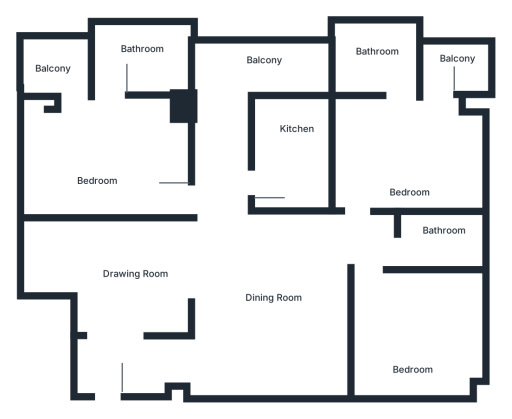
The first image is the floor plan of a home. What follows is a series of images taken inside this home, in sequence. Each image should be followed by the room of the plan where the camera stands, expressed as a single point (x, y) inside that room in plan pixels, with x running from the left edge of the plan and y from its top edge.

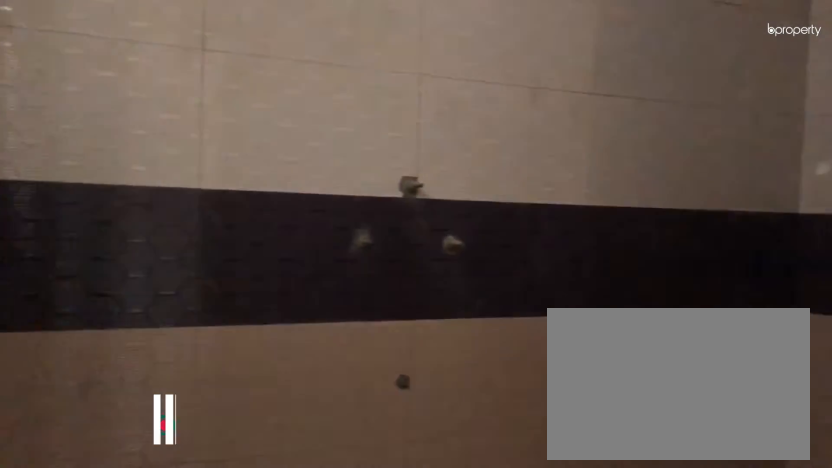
(148, 55)
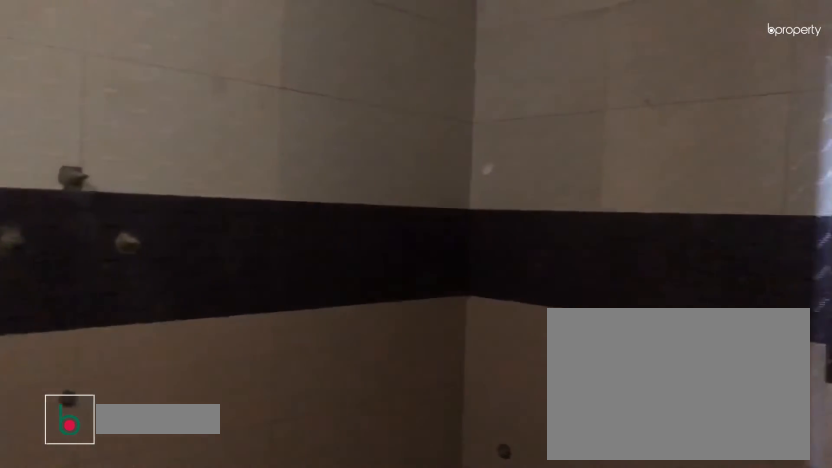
(148, 55)
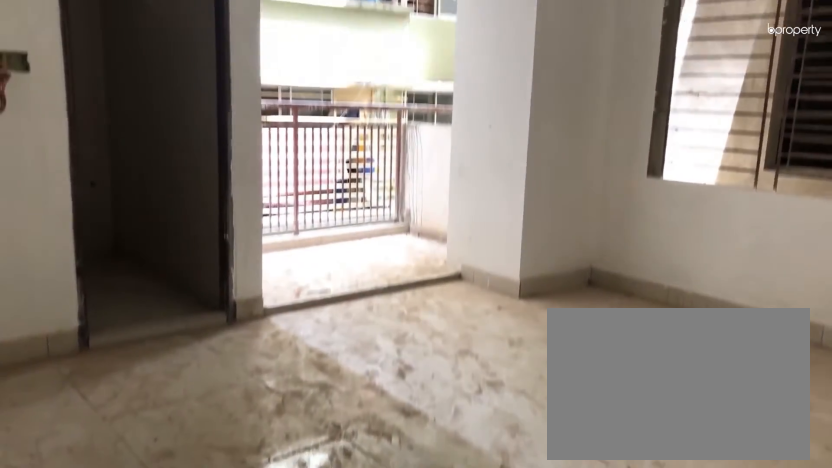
(401, 162)
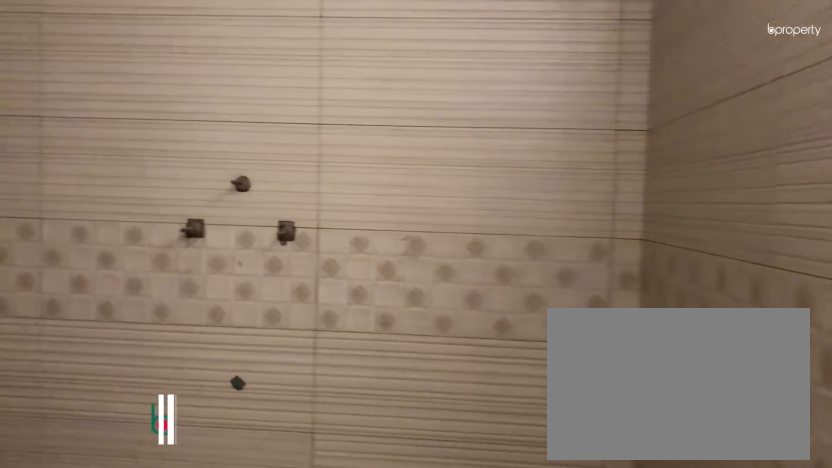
(367, 64)
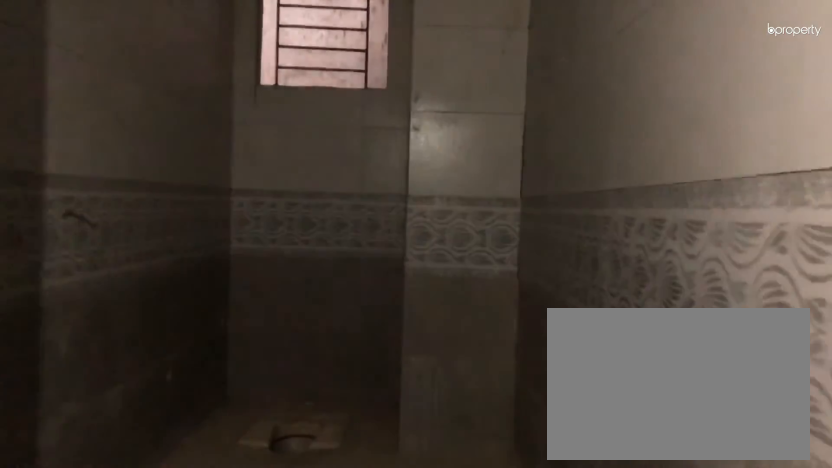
(436, 235)
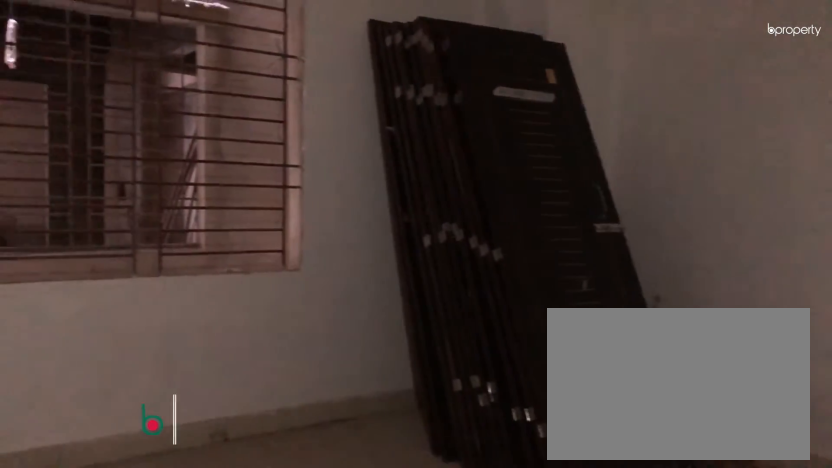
(413, 337)
